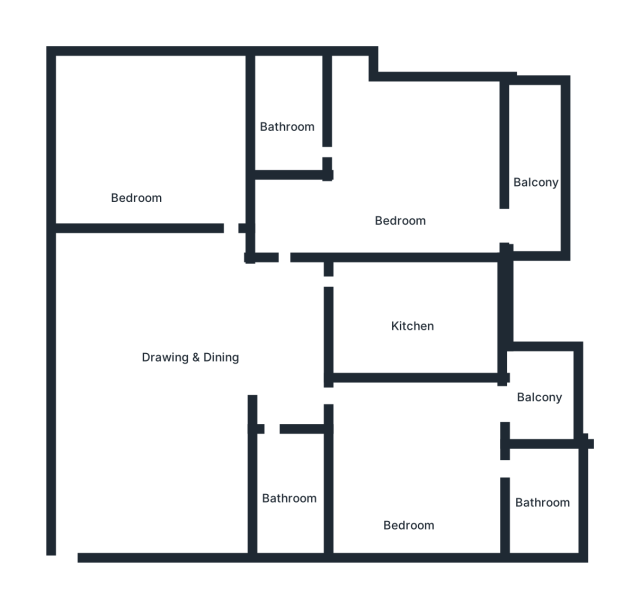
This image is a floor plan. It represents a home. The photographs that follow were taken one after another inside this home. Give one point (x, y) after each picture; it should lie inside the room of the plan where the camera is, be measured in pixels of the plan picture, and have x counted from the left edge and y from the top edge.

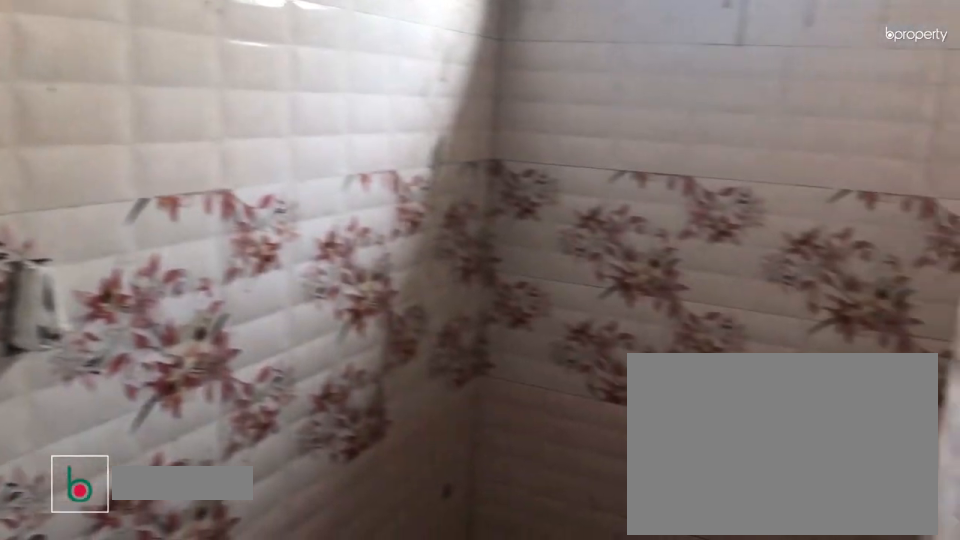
(286, 119)
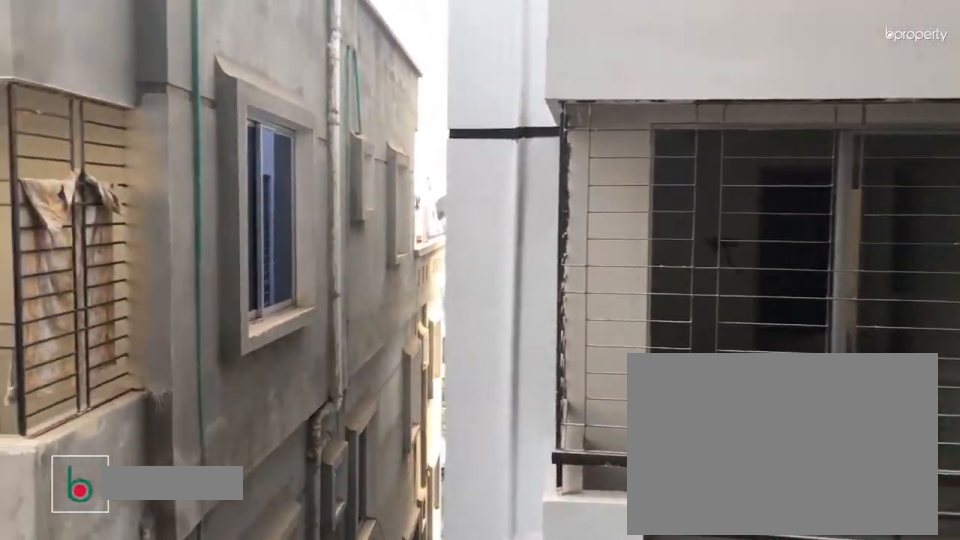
(532, 180)
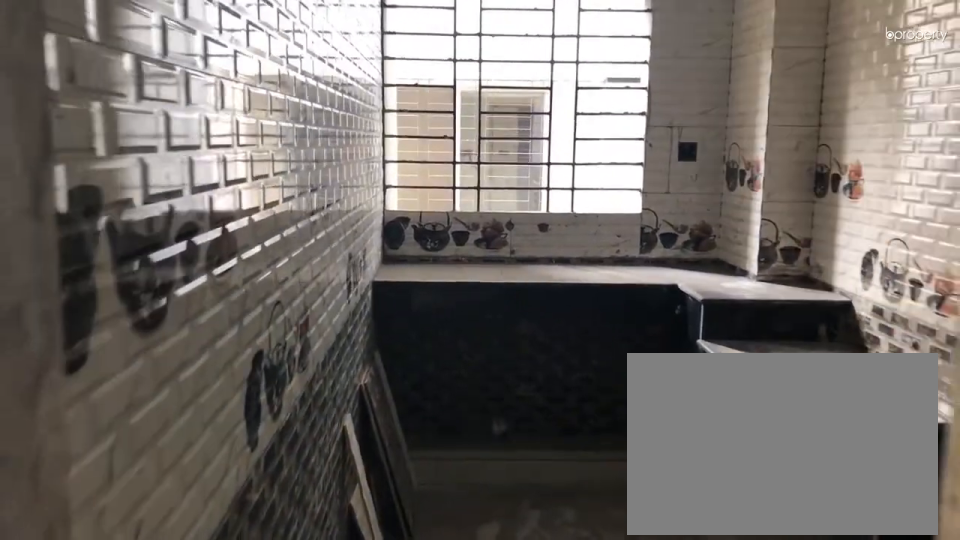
(415, 308)
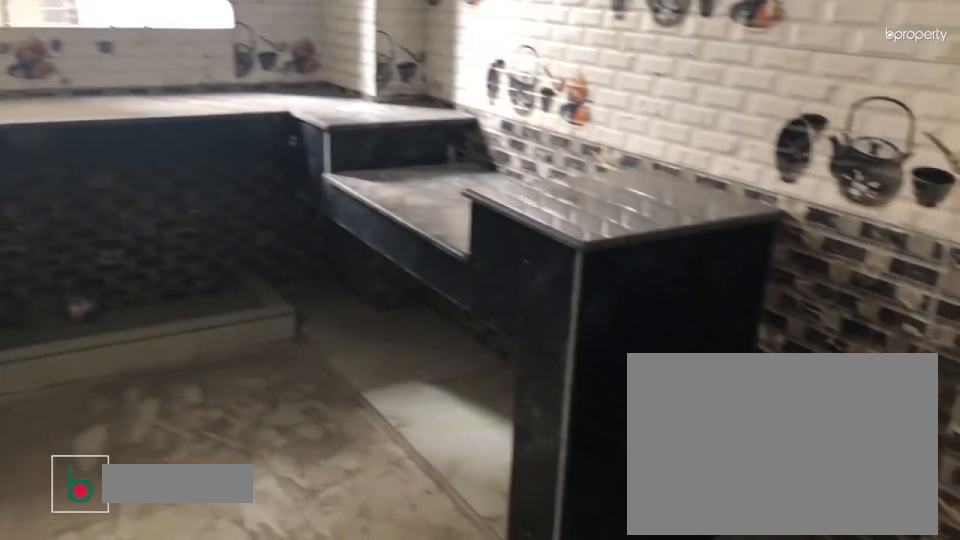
(415, 308)
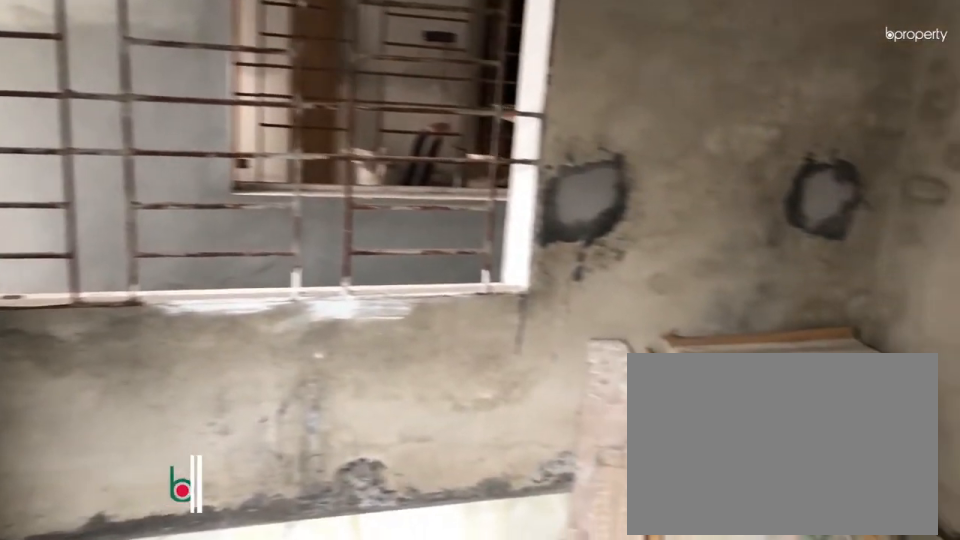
(414, 479)
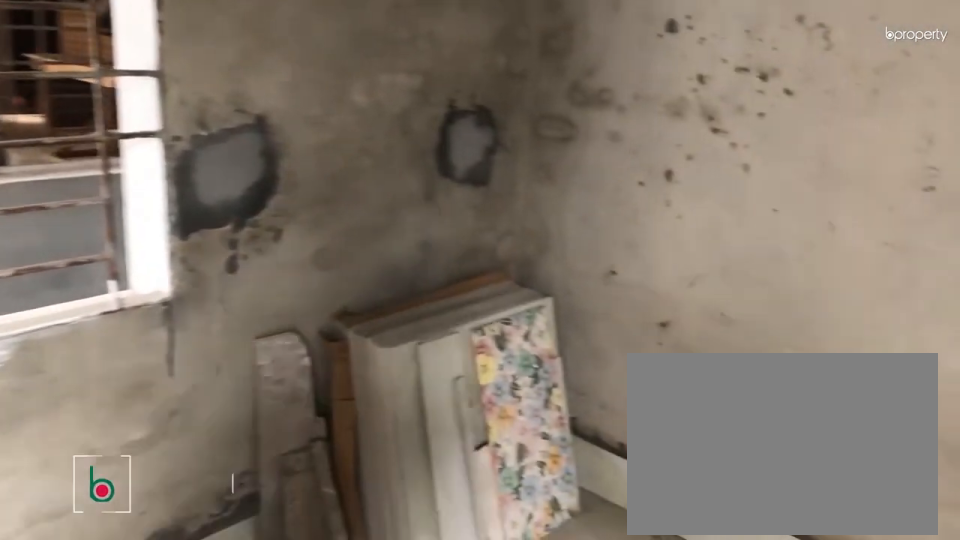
(414, 479)
